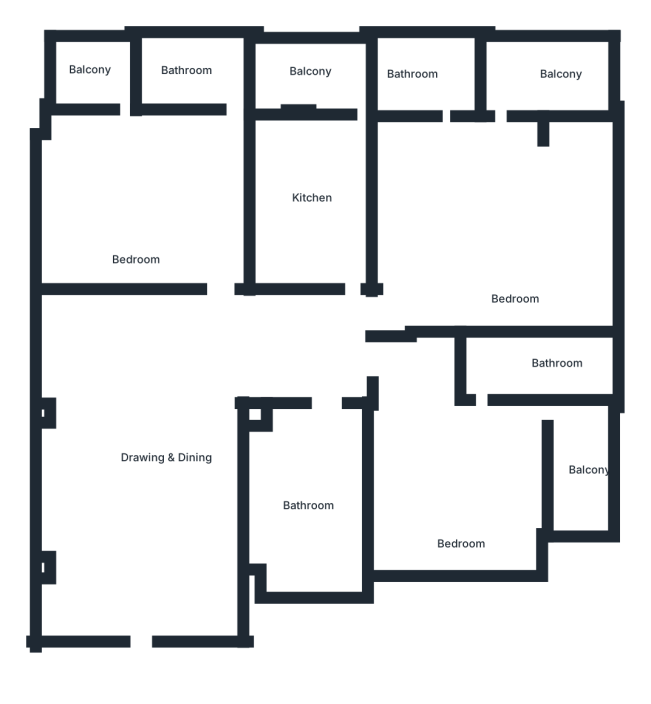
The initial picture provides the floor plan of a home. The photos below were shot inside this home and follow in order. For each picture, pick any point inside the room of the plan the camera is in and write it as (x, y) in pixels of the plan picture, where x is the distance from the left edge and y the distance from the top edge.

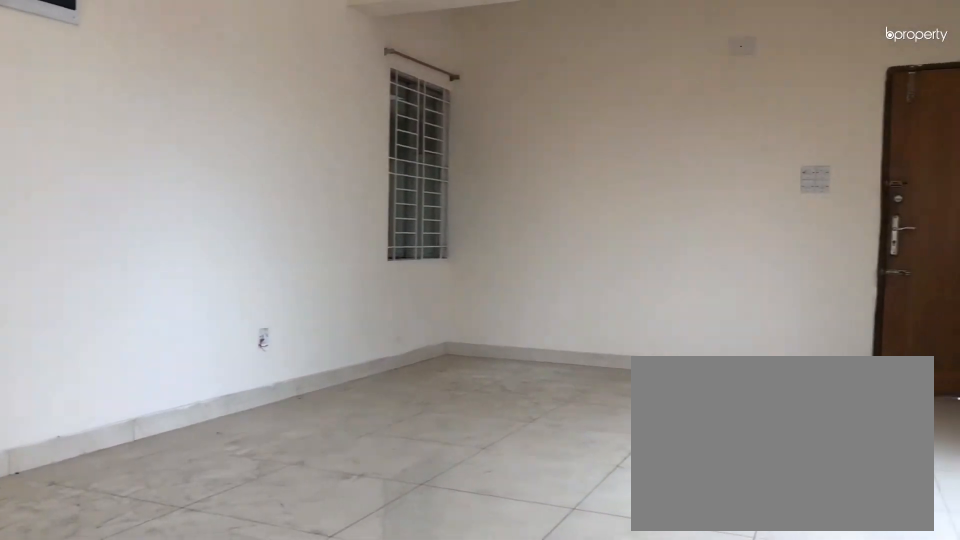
(169, 425)
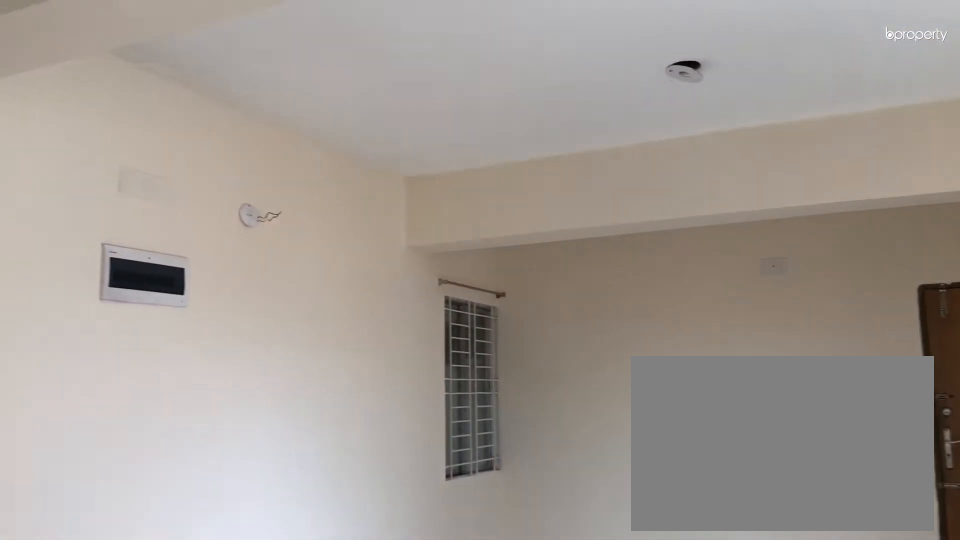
(169, 424)
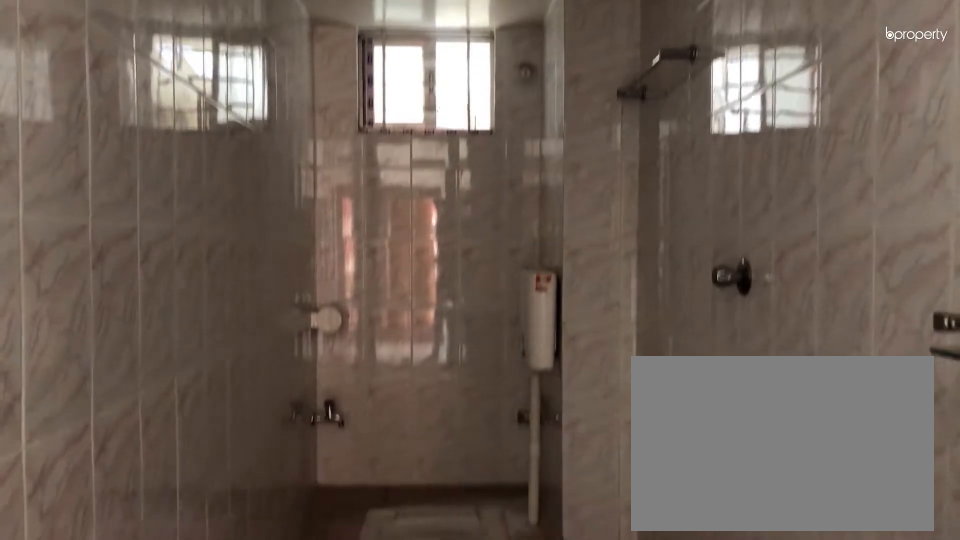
(304, 491)
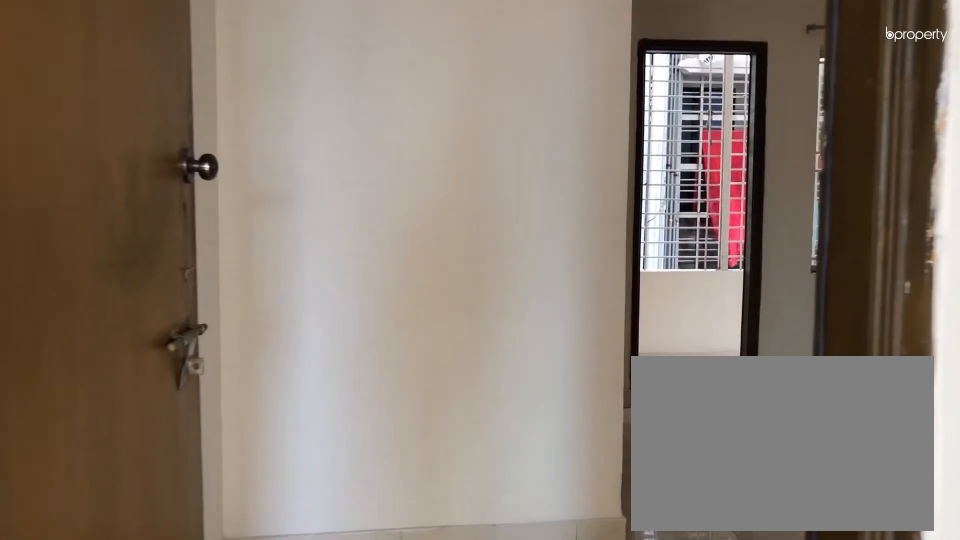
(394, 358)
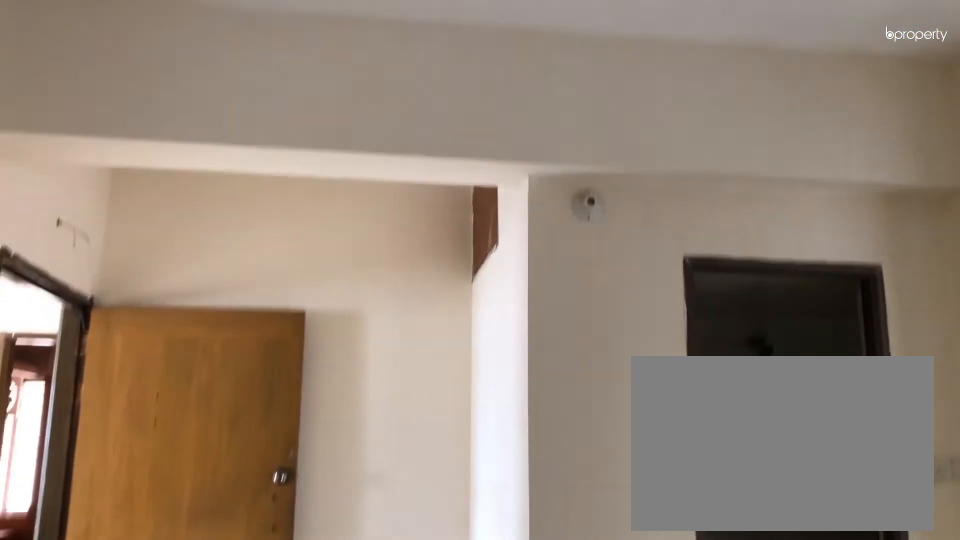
(462, 491)
